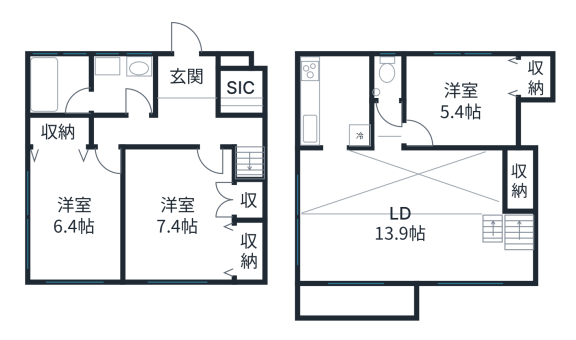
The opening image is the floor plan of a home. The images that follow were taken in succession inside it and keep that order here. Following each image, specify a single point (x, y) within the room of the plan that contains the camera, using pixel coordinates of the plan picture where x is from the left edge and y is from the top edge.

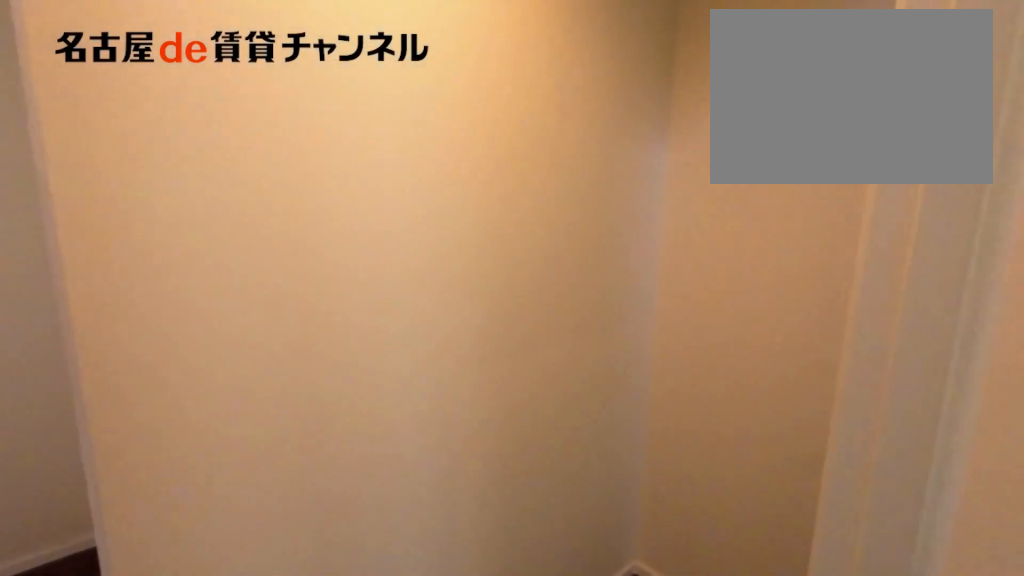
(190, 218)
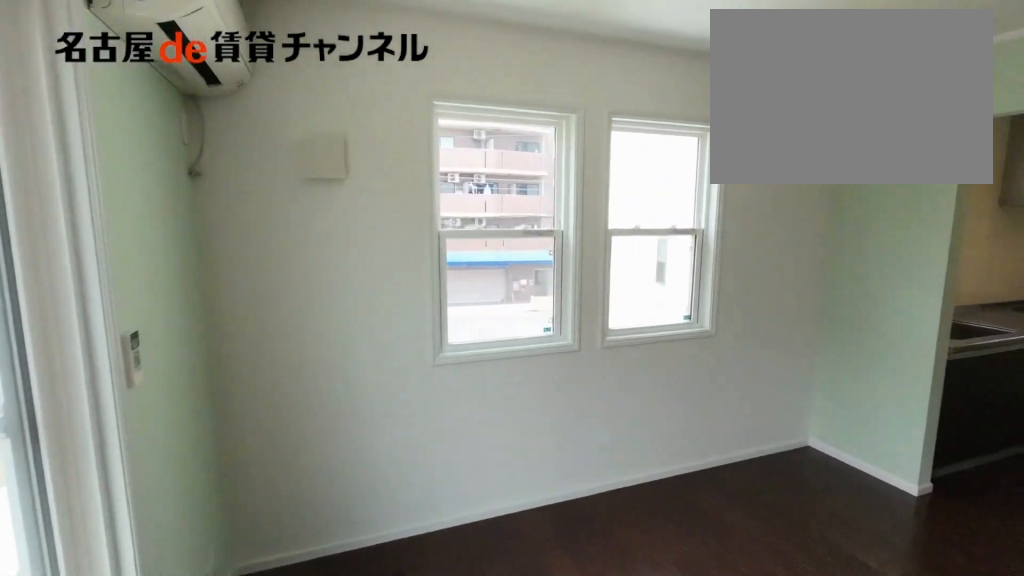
(416, 217)
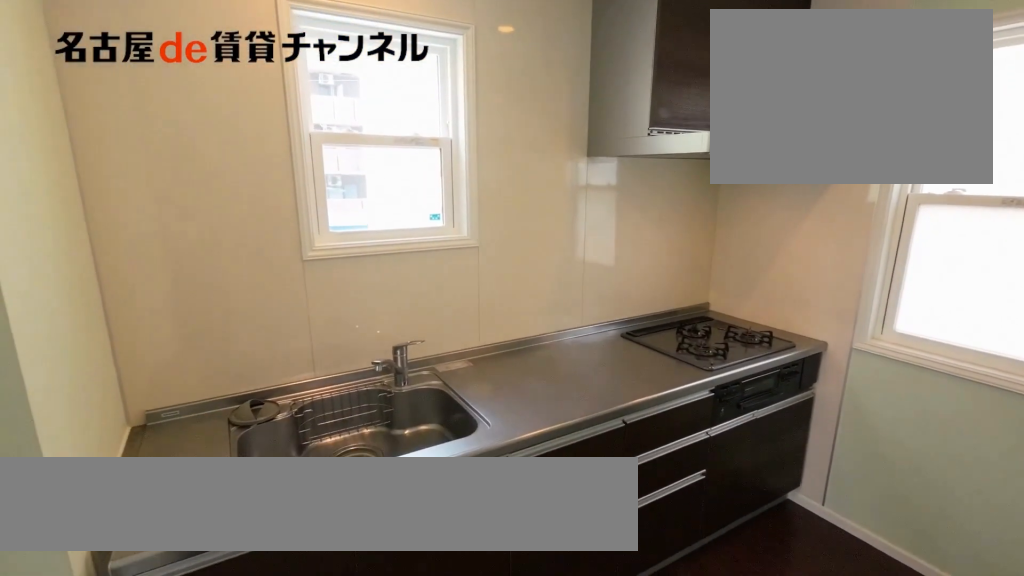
(334, 102)
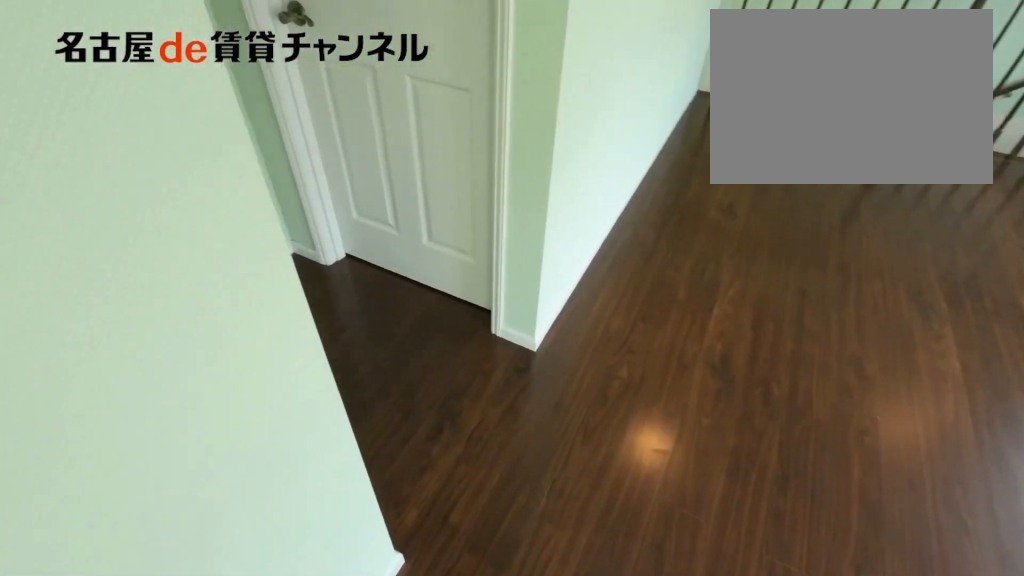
(334, 101)
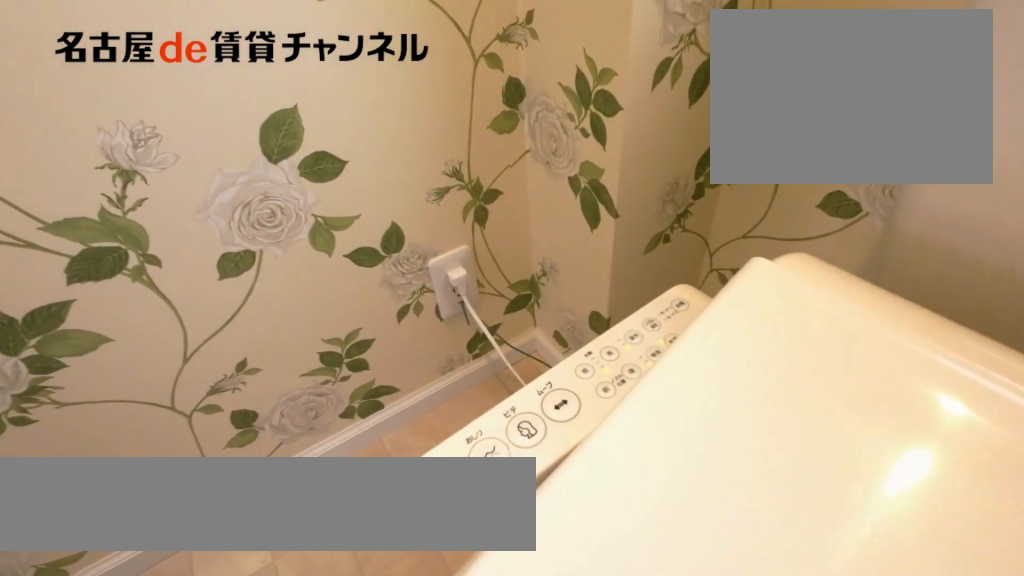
(387, 79)
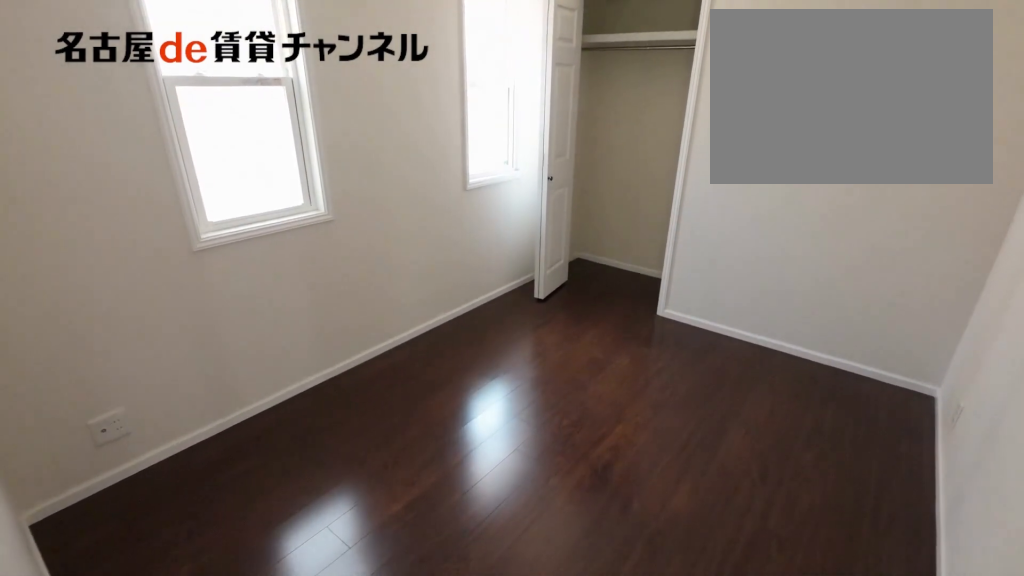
(470, 98)
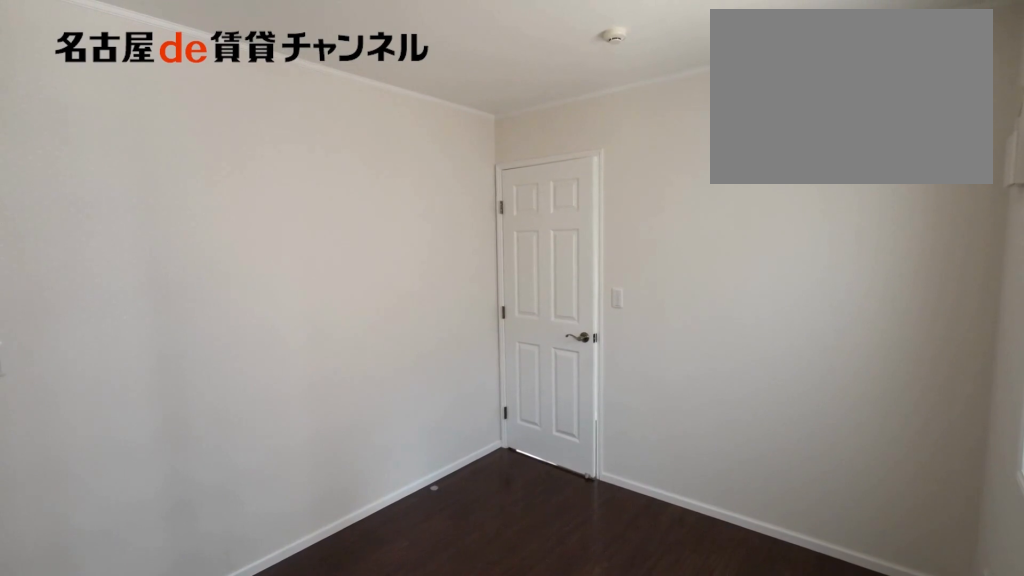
(470, 98)
